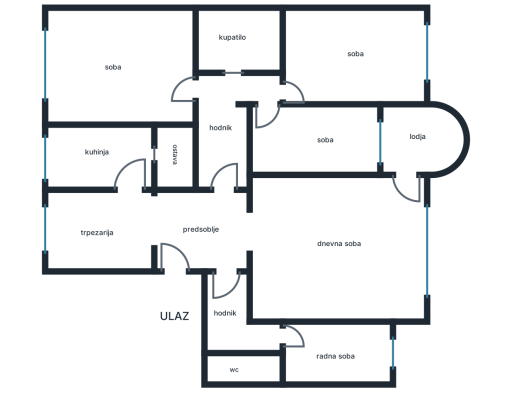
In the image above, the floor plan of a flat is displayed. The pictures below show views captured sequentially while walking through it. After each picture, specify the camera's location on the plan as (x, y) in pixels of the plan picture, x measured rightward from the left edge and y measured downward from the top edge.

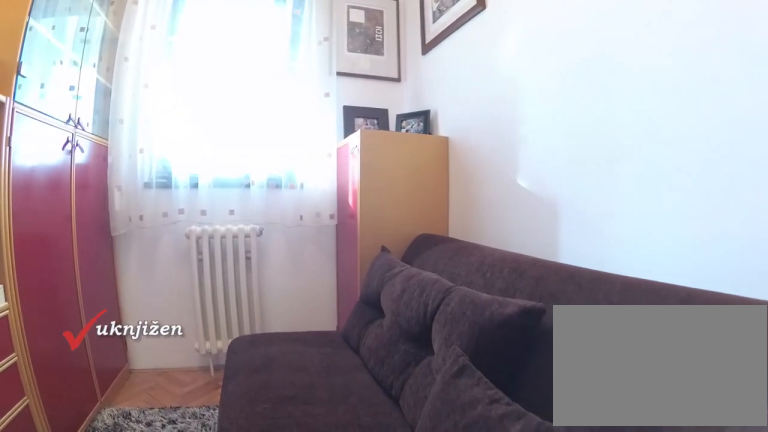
(275, 137)
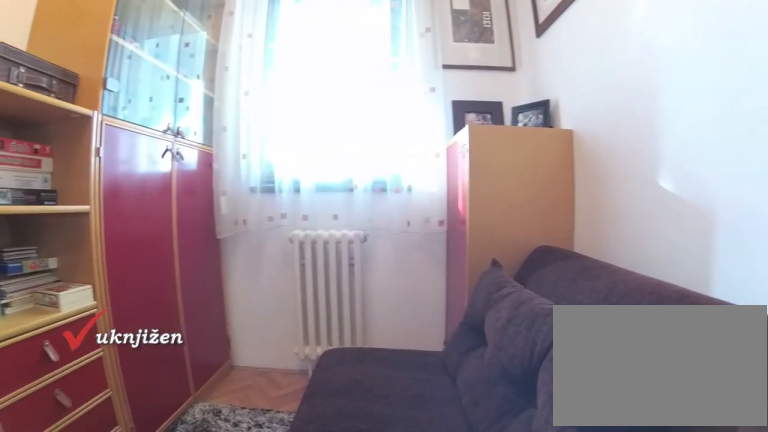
(281, 142)
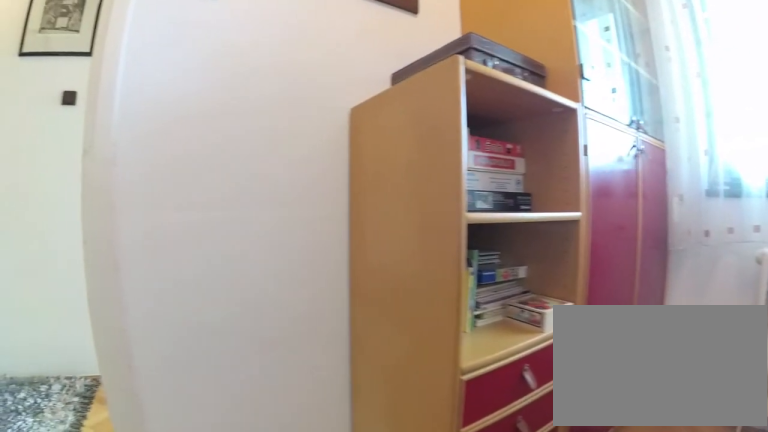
(282, 154)
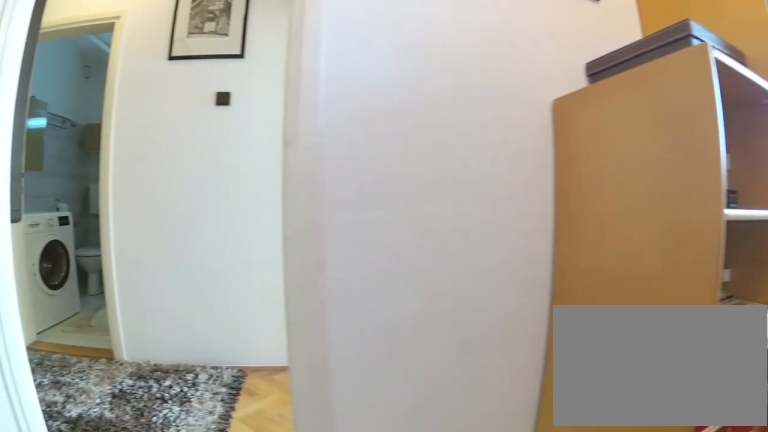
(283, 158)
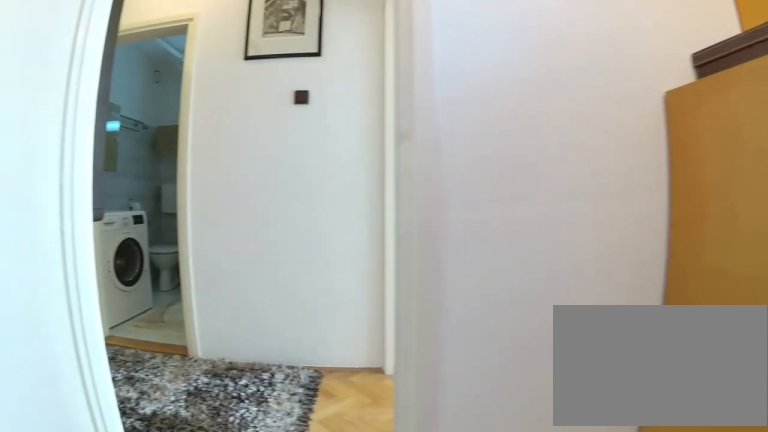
(283, 159)
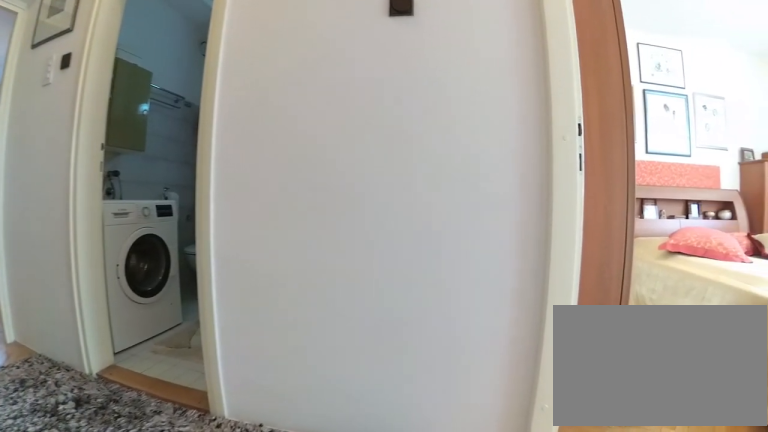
(277, 134)
